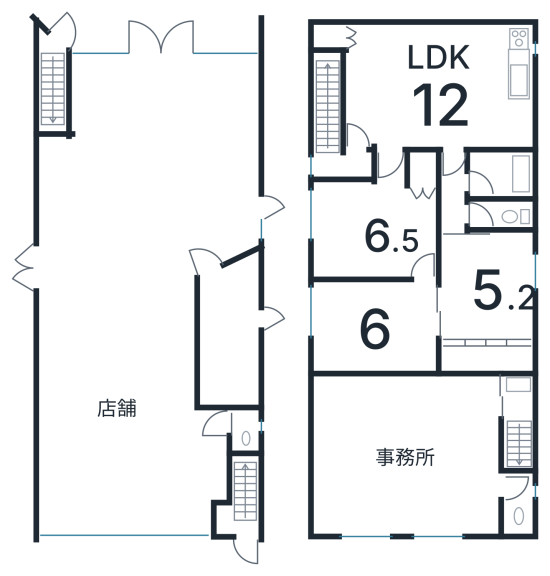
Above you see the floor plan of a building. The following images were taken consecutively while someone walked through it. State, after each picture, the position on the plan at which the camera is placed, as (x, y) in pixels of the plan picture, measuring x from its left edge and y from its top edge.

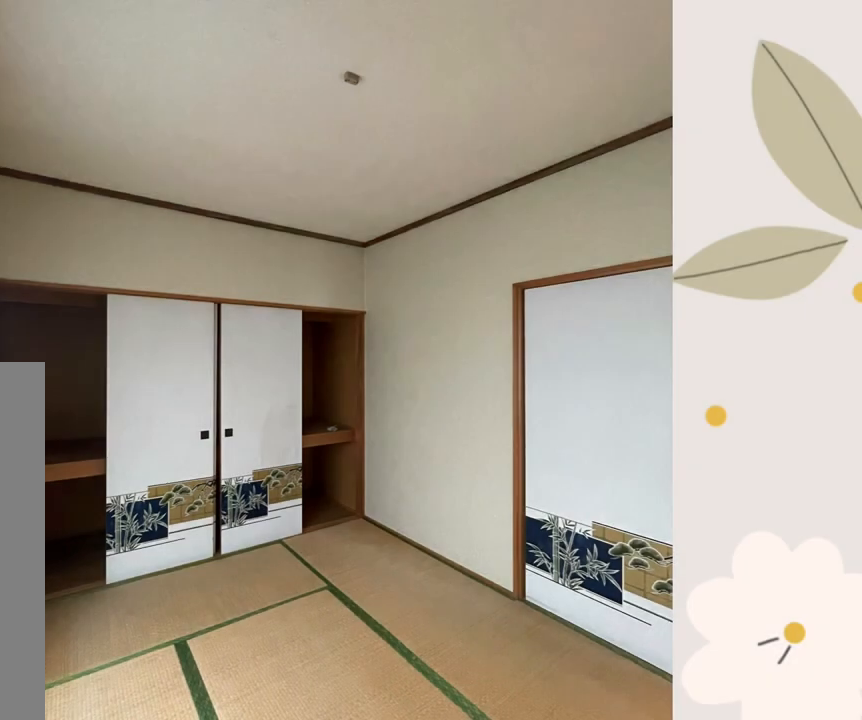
(507, 304)
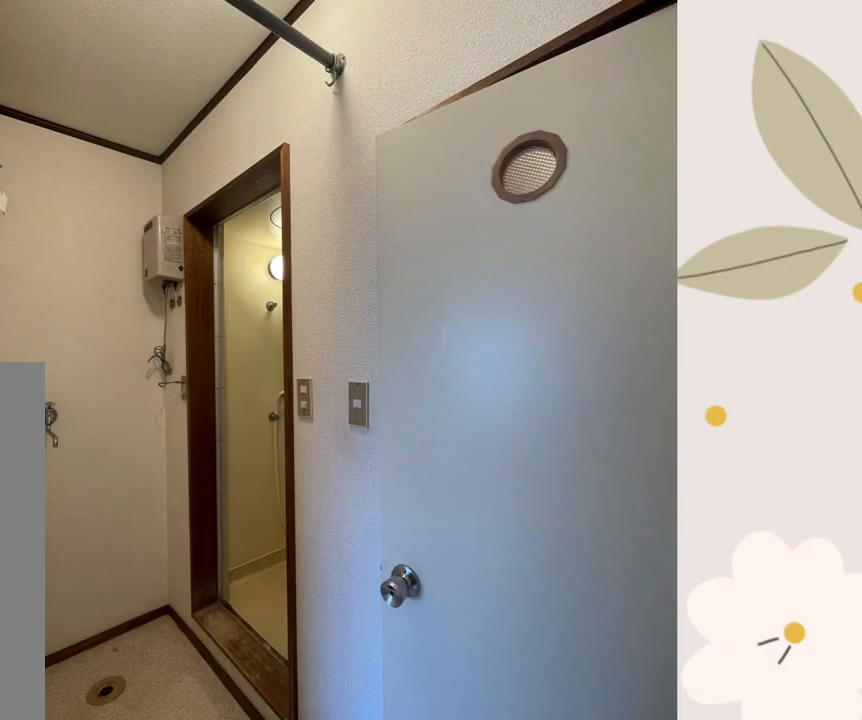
(479, 188)
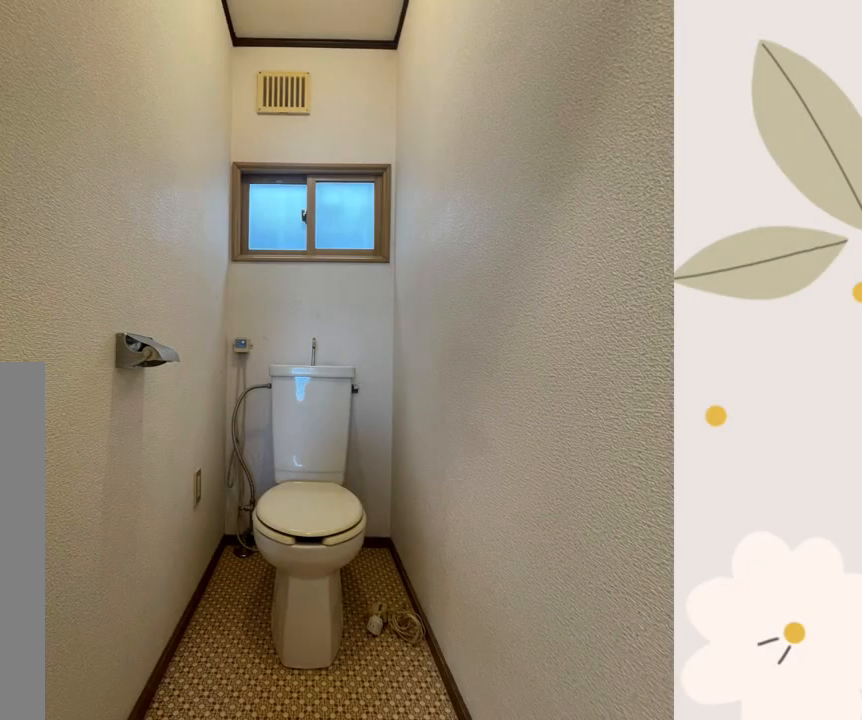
(479, 234)
